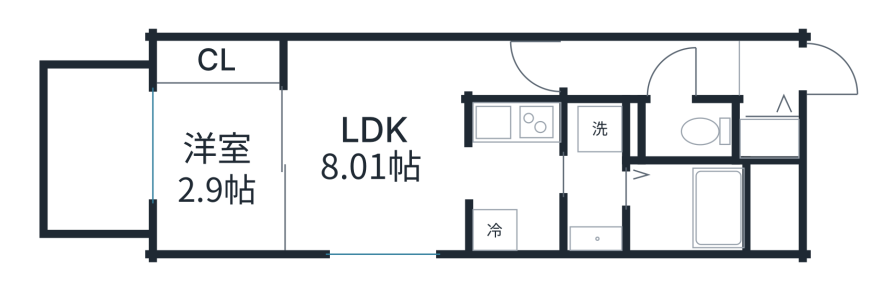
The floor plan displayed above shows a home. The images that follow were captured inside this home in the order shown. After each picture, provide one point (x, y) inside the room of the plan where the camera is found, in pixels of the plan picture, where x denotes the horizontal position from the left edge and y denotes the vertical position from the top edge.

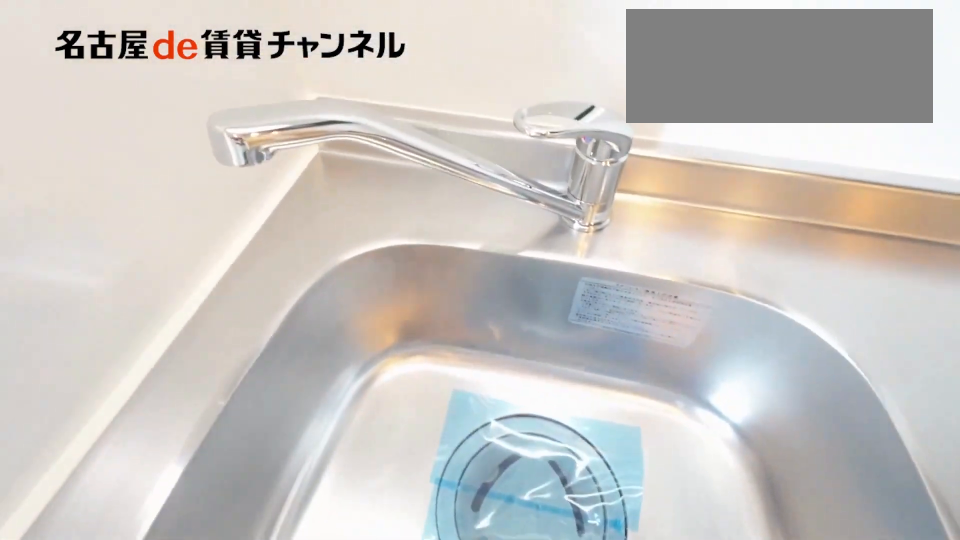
(516, 178)
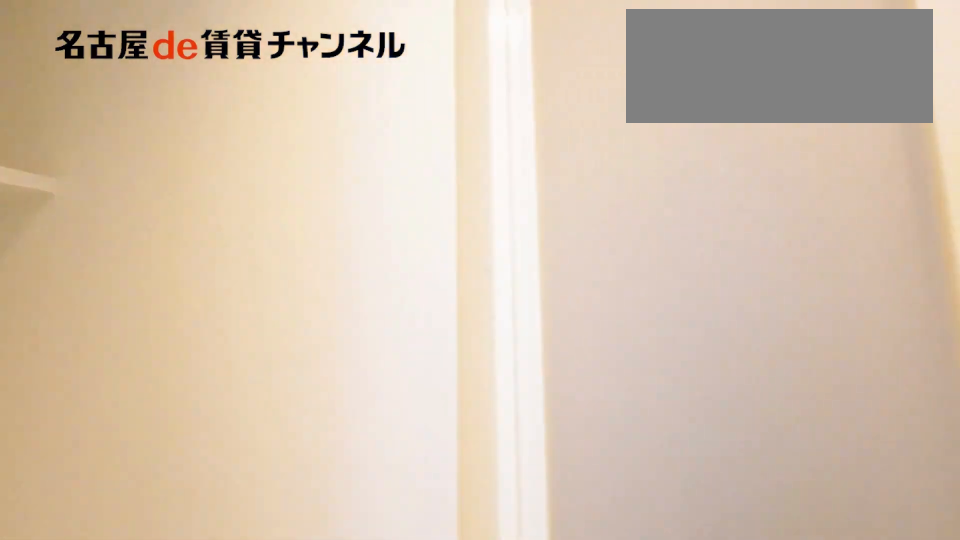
(593, 131)
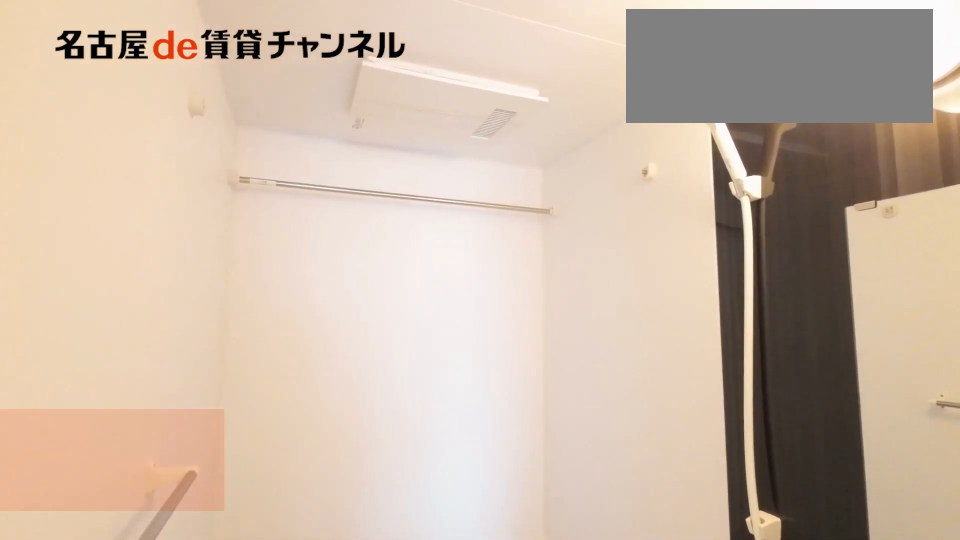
(688, 213)
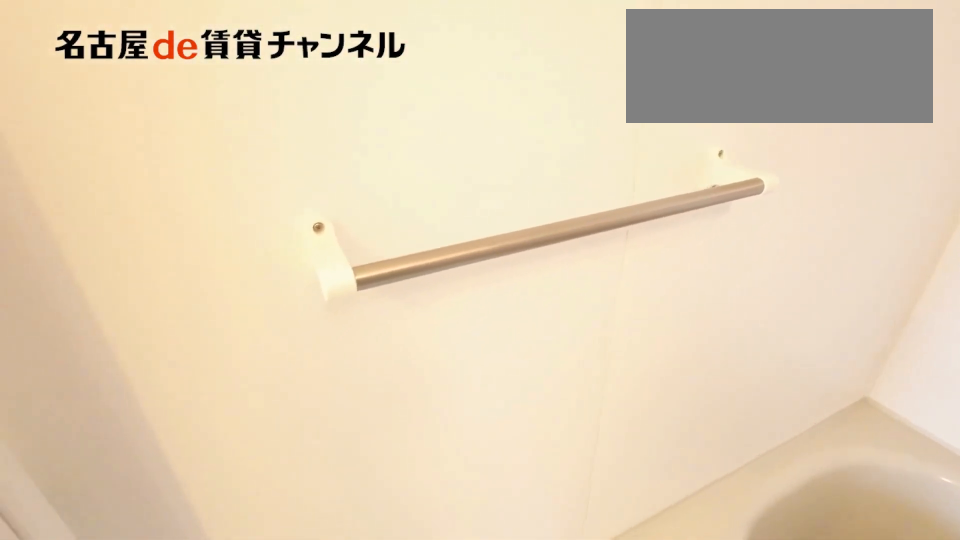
(688, 213)
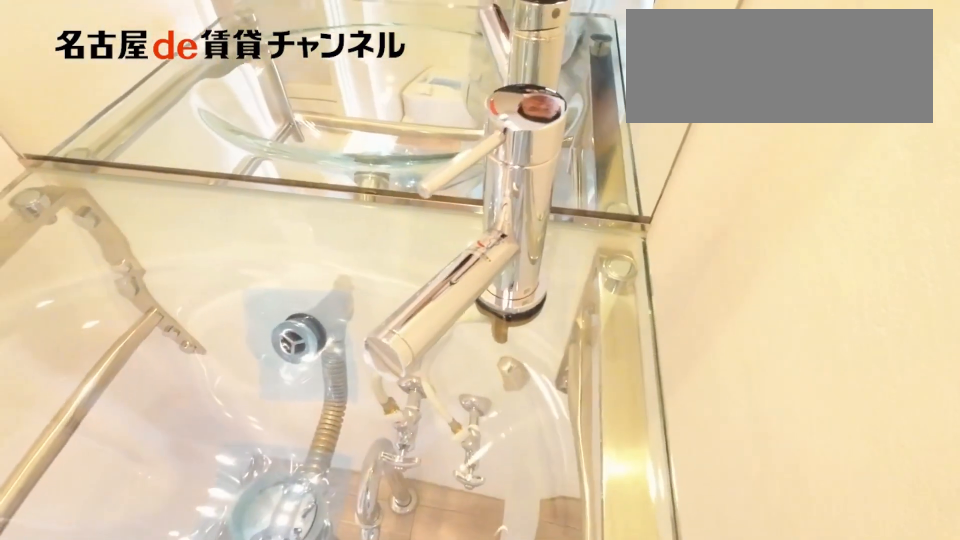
(596, 231)
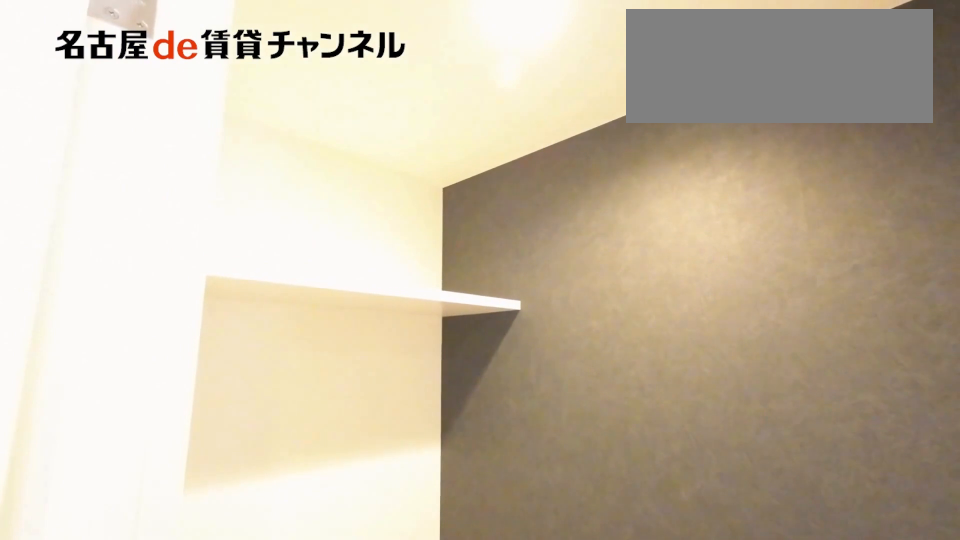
(683, 135)
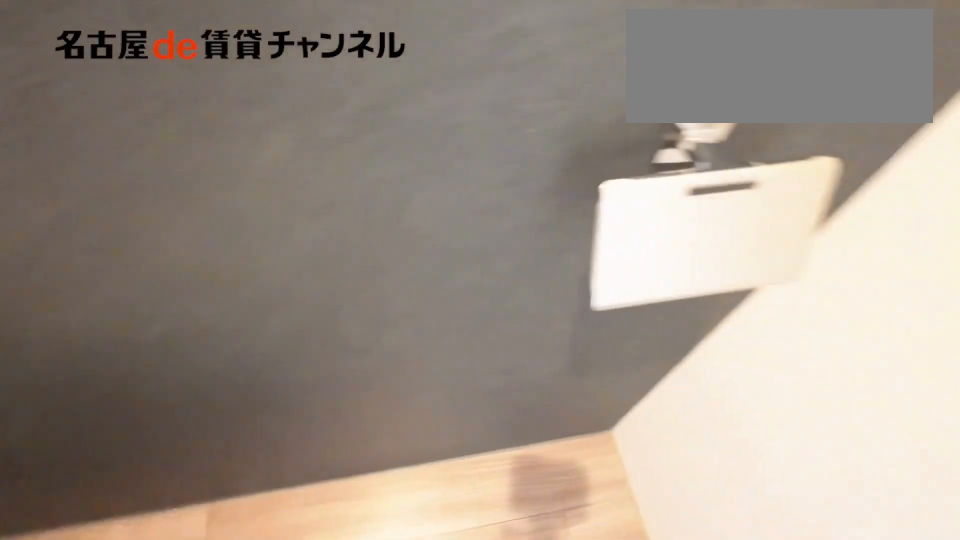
(683, 135)
